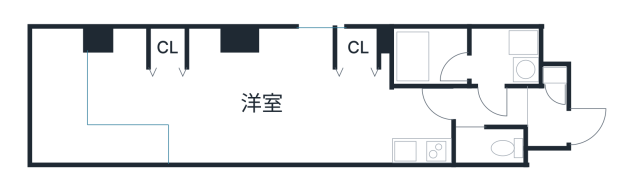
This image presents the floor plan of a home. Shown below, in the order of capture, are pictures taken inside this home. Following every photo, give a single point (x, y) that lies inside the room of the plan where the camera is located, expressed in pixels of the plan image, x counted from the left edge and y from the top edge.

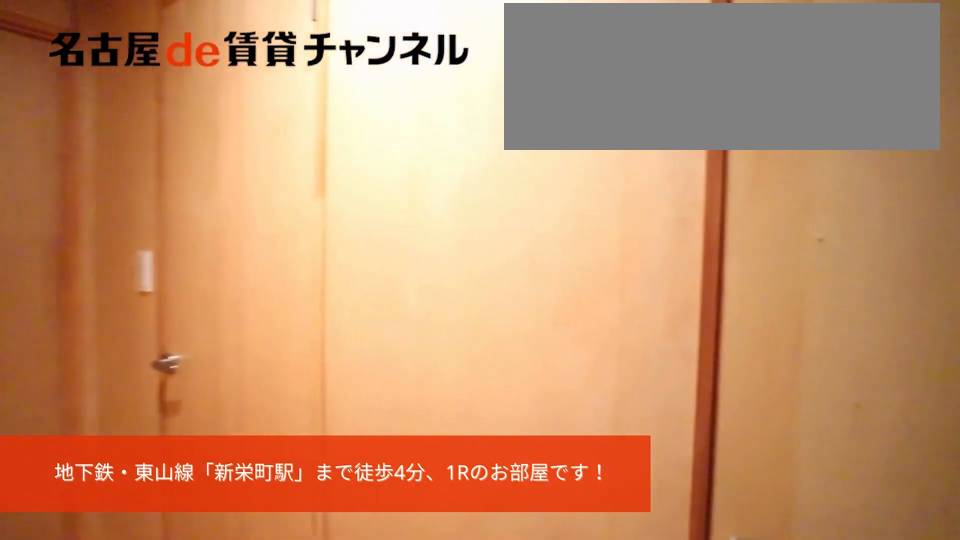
(554, 72)
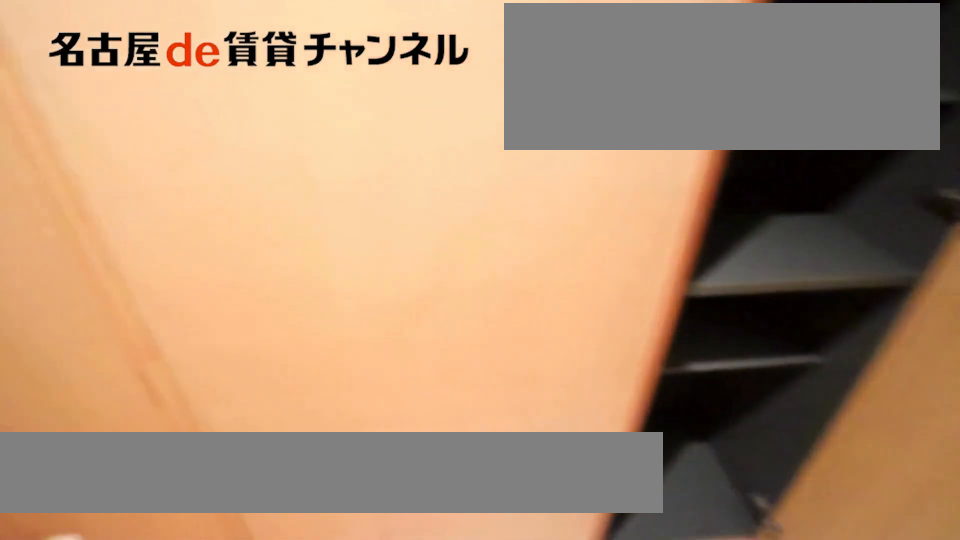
(554, 72)
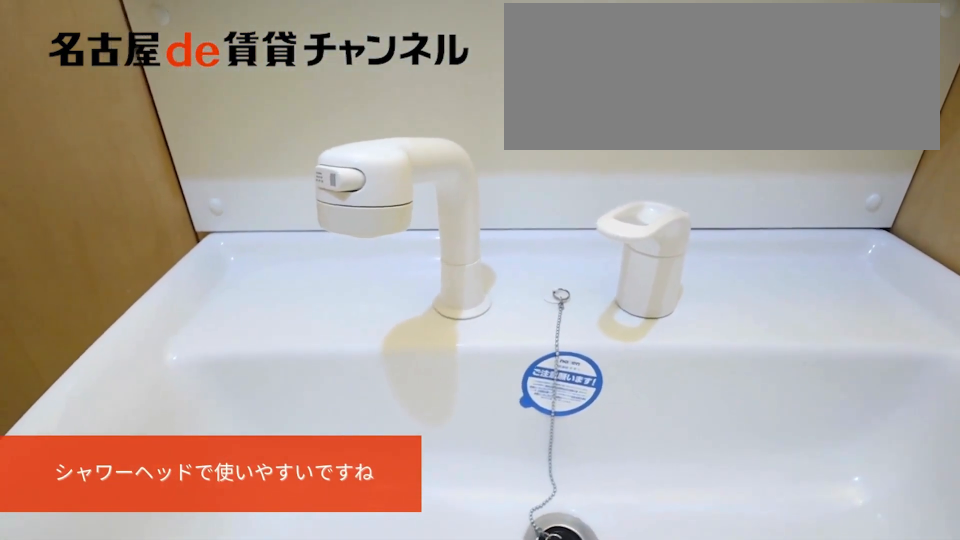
(505, 57)
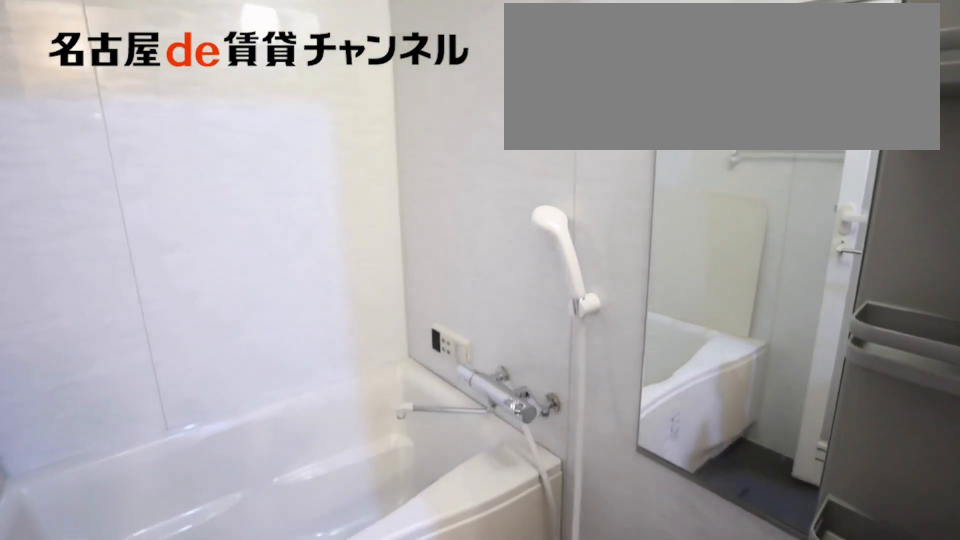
(431, 57)
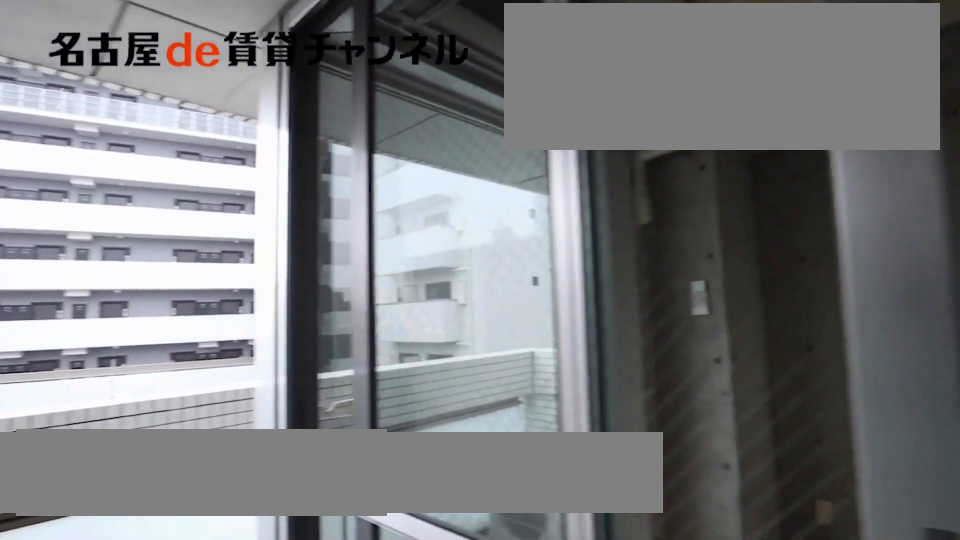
(84, 112)
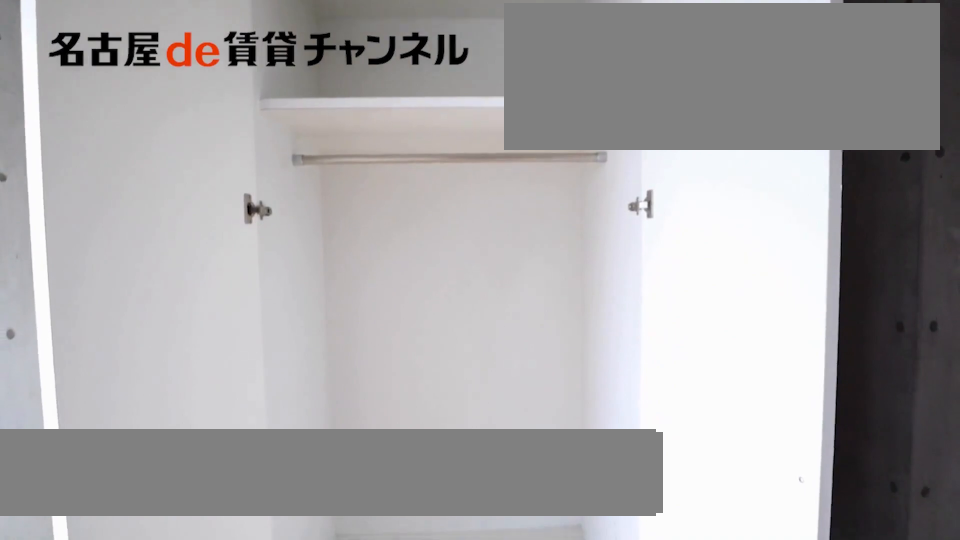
(165, 47)
